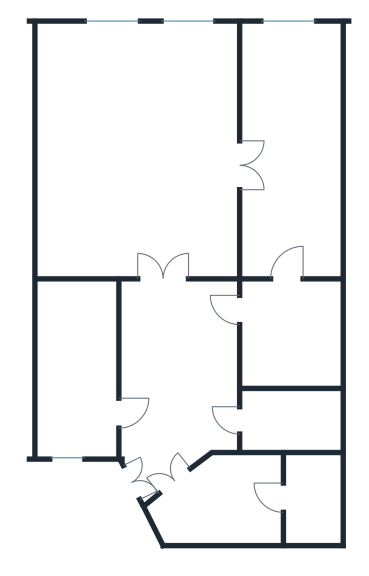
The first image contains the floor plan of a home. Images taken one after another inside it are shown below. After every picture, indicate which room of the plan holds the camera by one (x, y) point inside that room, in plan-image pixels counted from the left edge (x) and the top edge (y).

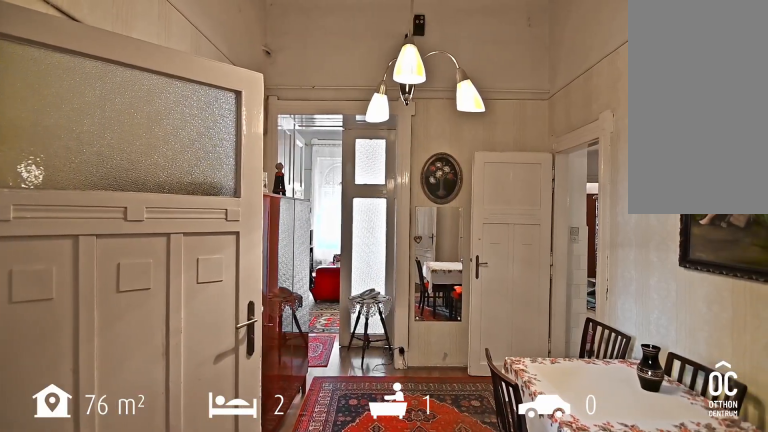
(174, 370)
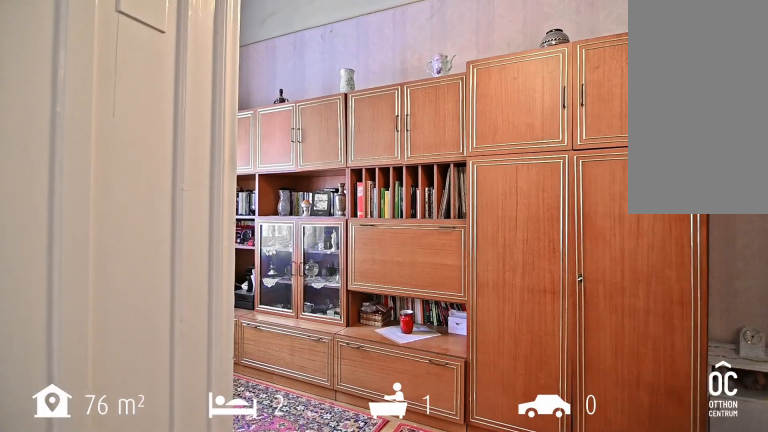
(288, 153)
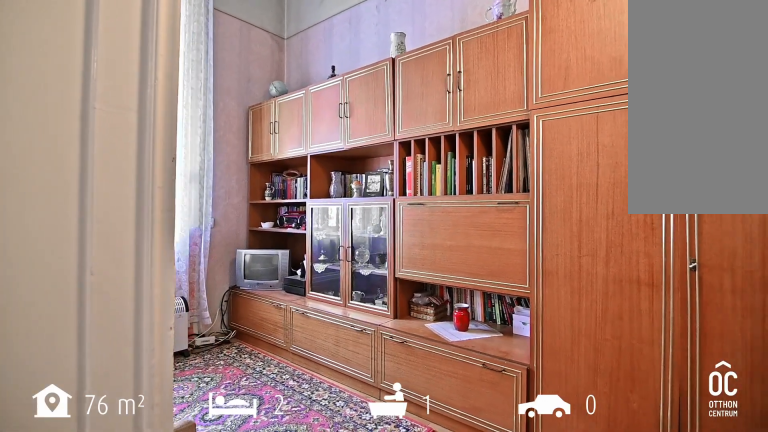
(288, 153)
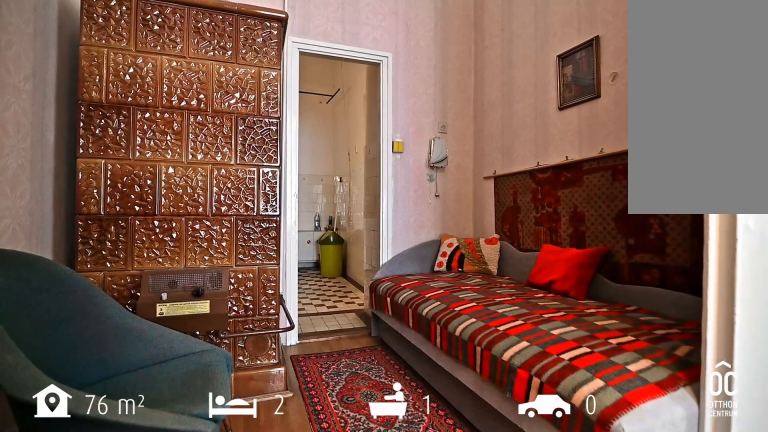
(288, 153)
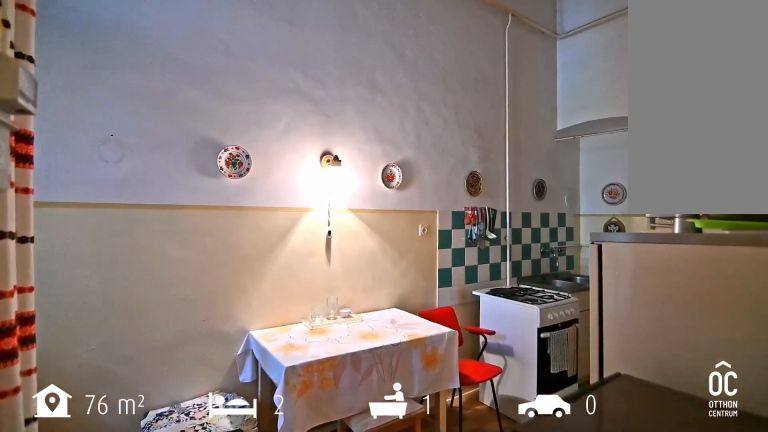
(76, 373)
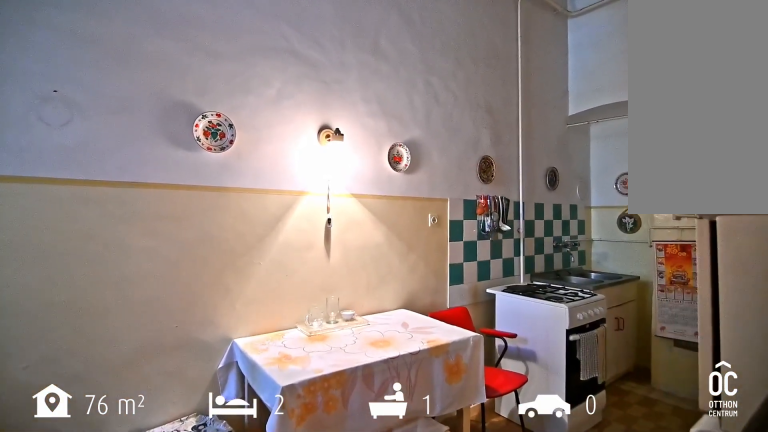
(77, 372)
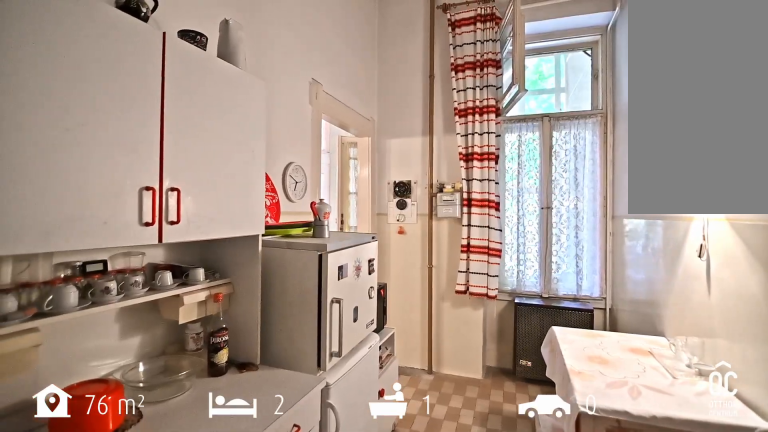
(77, 373)
